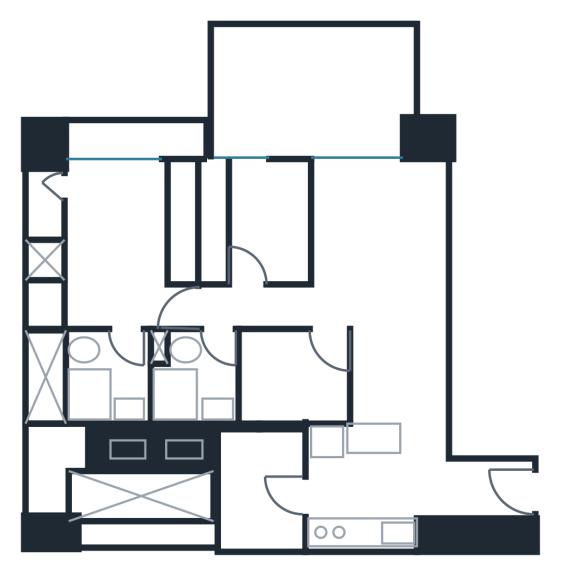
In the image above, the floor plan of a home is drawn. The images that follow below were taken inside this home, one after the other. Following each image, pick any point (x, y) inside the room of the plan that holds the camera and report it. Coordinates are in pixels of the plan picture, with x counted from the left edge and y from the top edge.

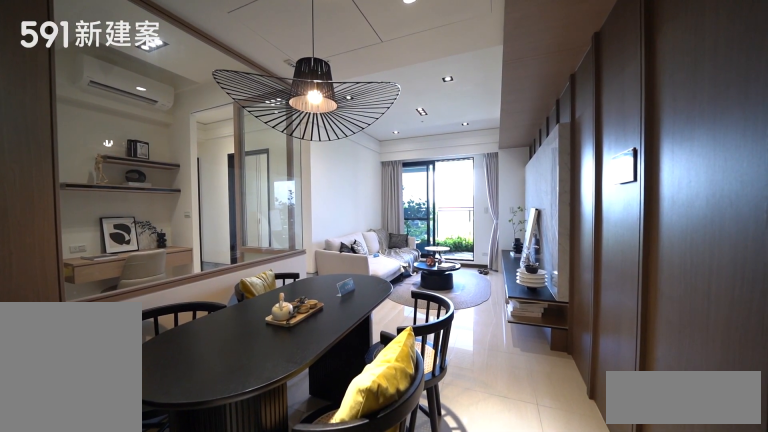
(397, 373)
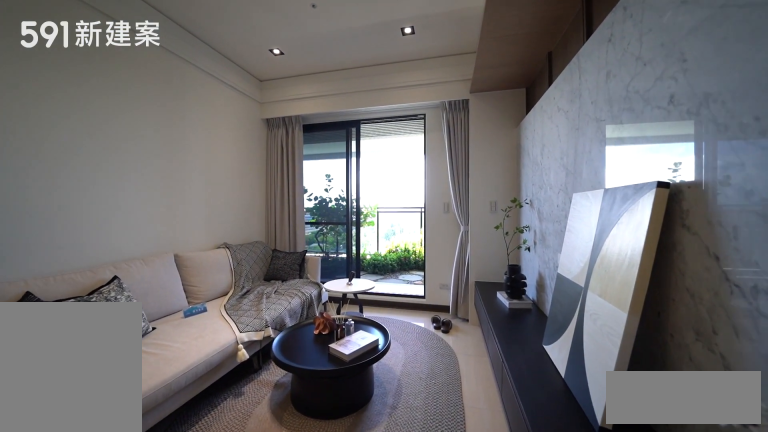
(380, 236)
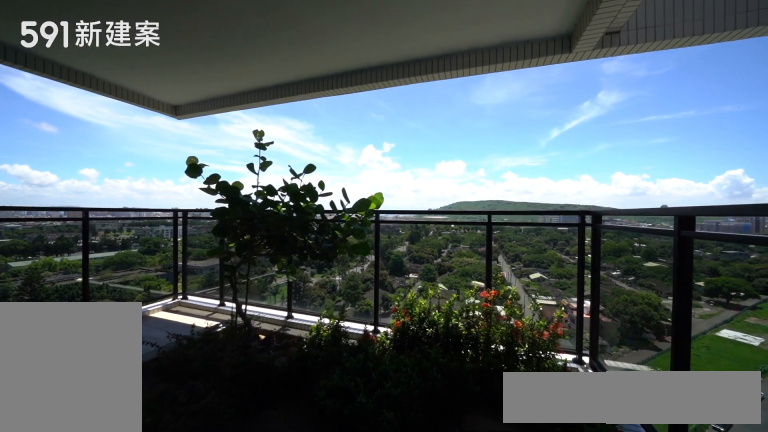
(315, 90)
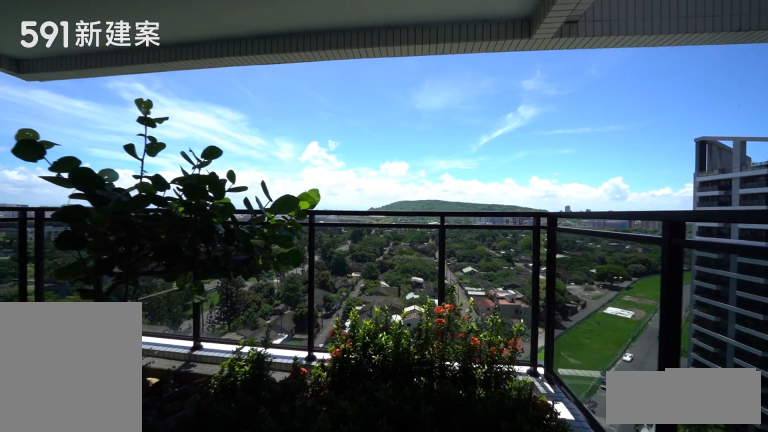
(315, 90)
